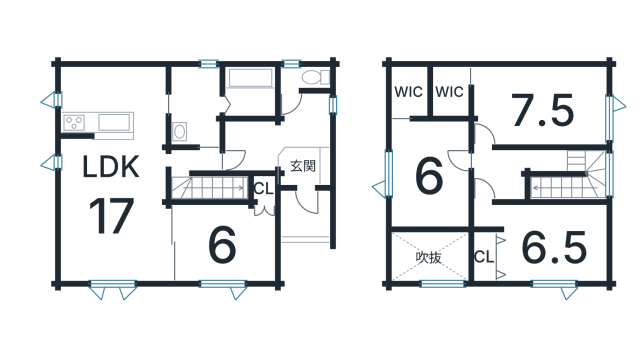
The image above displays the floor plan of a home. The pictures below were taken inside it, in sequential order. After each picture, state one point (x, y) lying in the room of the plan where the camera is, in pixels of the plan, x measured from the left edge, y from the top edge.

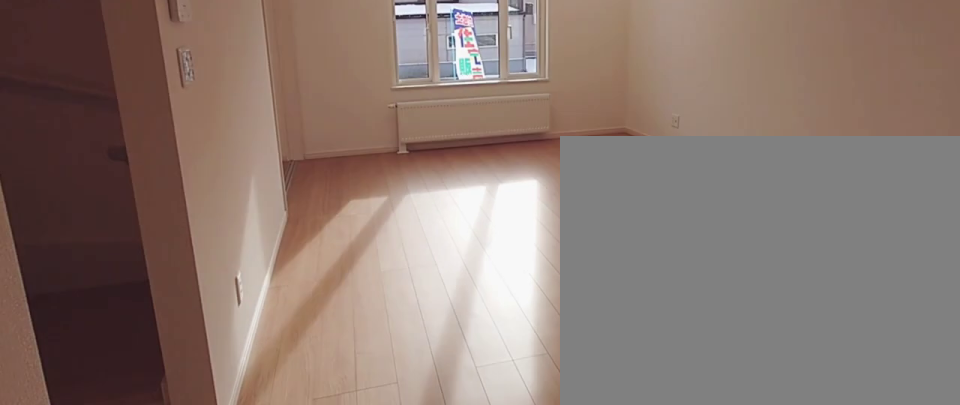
(114, 208)
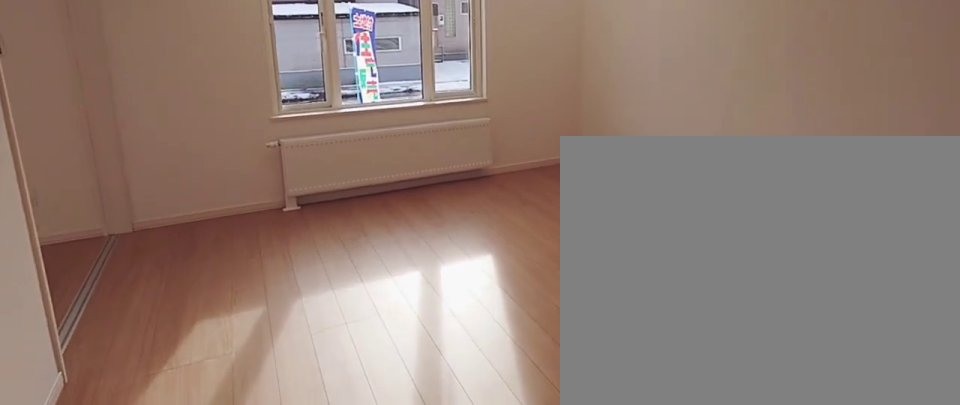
(114, 208)
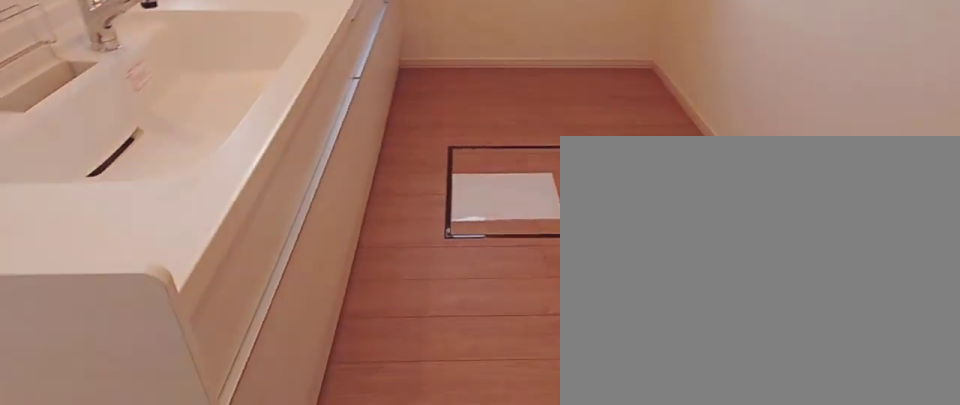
(106, 102)
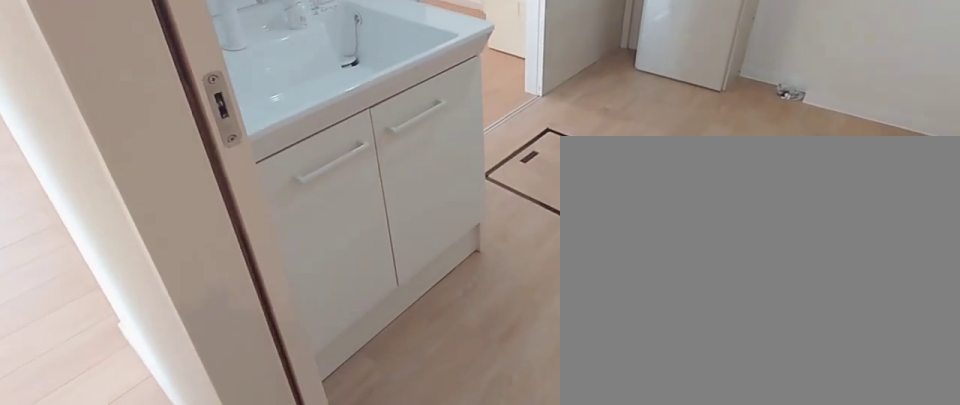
(192, 106)
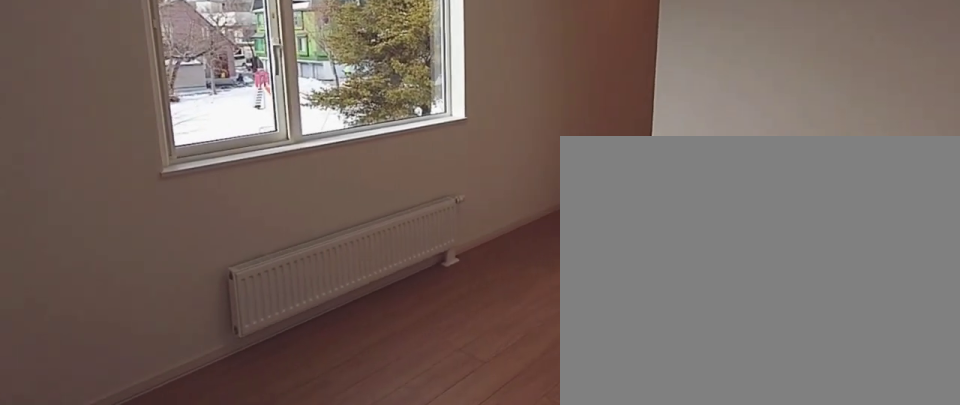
(435, 176)
